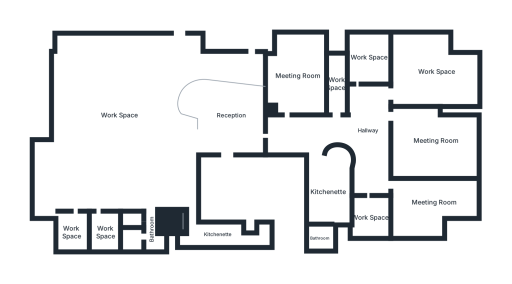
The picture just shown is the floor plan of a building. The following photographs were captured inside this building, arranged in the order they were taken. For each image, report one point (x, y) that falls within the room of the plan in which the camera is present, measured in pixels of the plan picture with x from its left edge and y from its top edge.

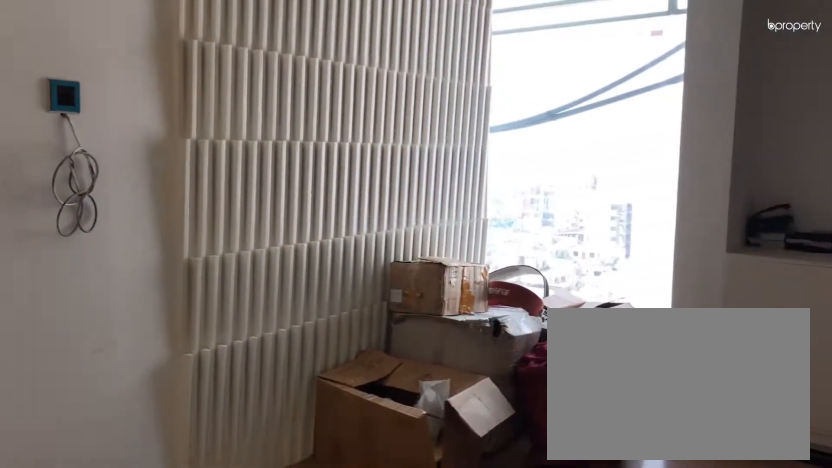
(369, 217)
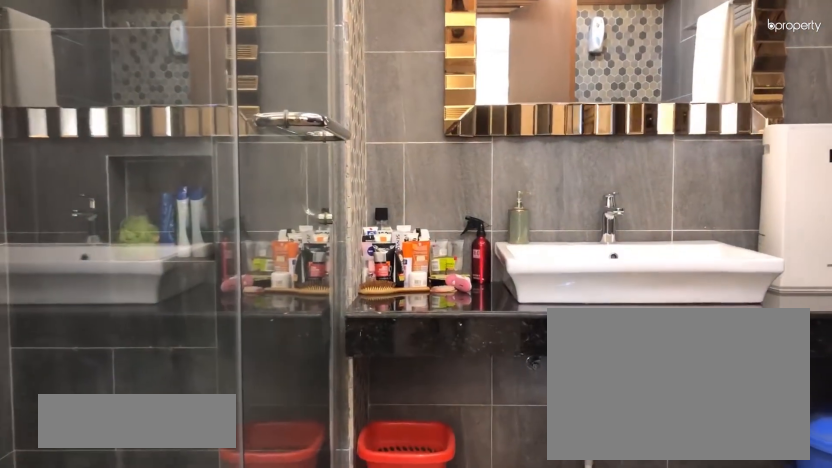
(320, 238)
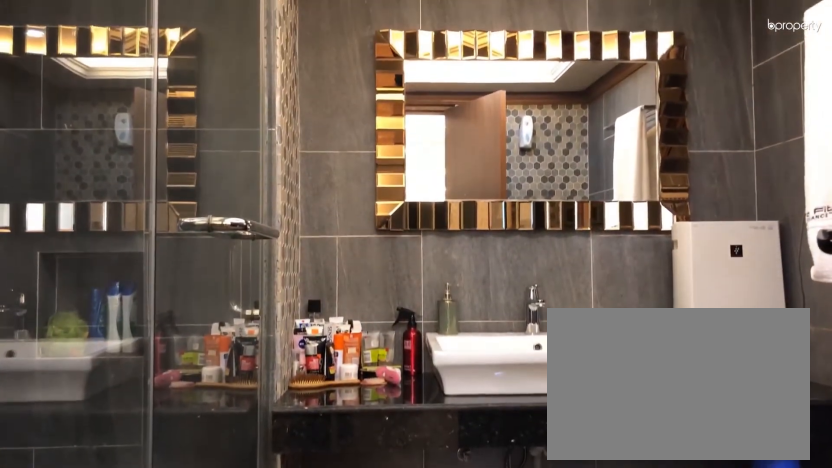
(321, 238)
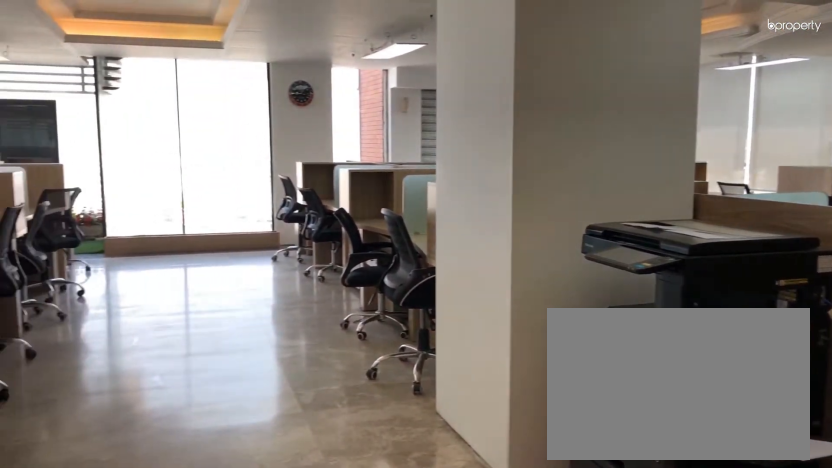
(119, 115)
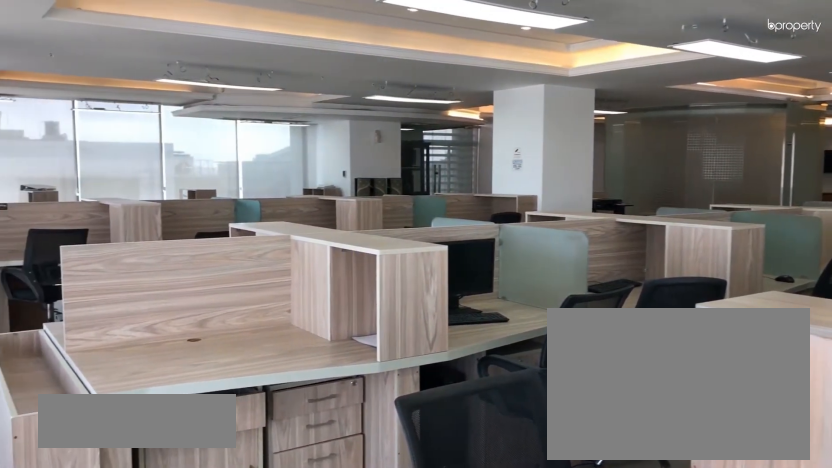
(119, 115)
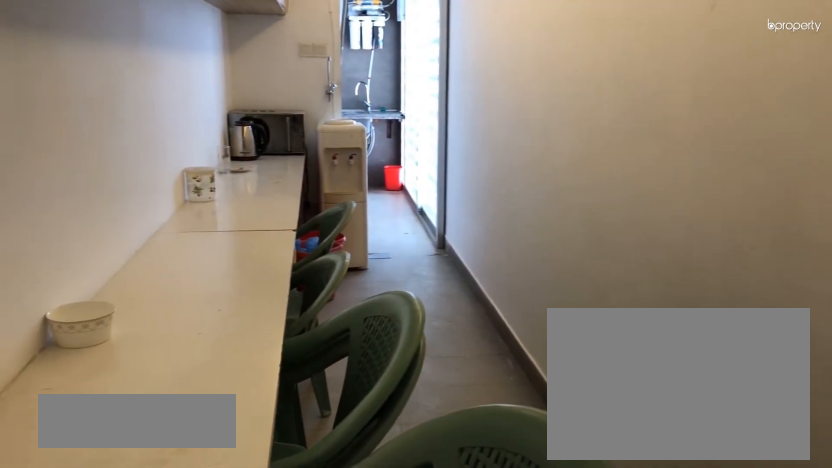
(217, 234)
